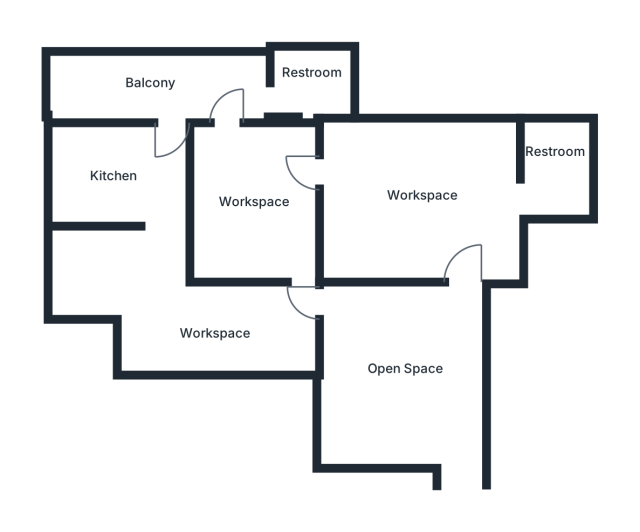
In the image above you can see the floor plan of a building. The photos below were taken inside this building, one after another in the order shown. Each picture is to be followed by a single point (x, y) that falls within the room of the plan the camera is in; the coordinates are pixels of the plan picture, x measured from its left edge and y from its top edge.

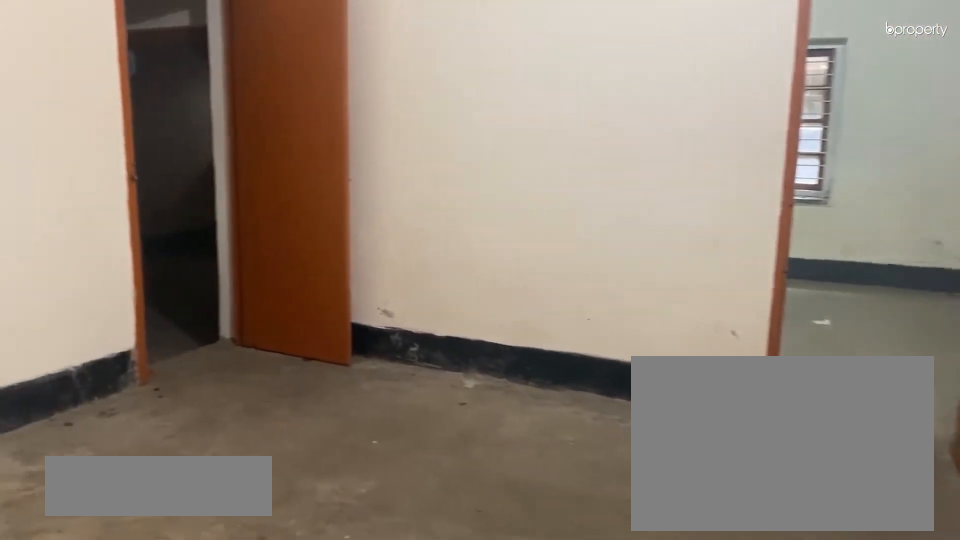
(400, 364)
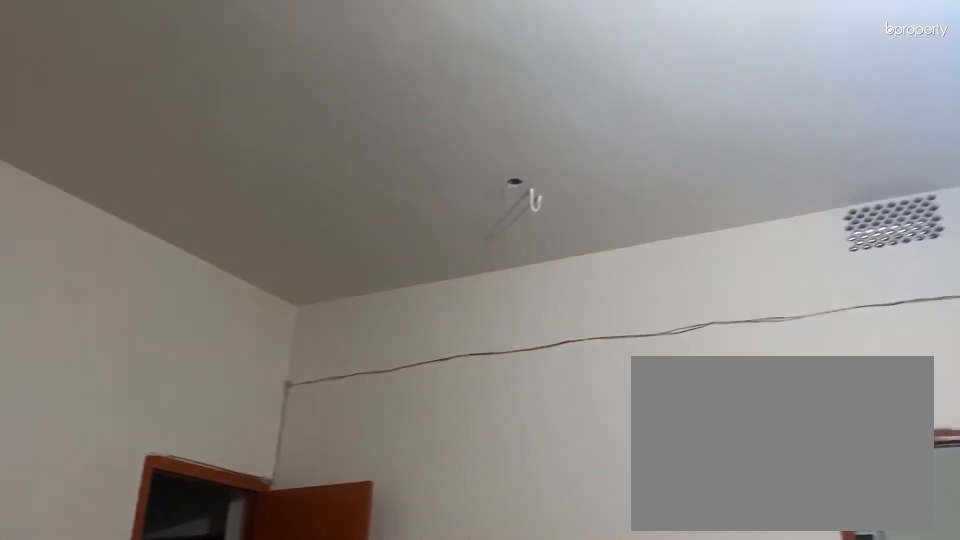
(400, 364)
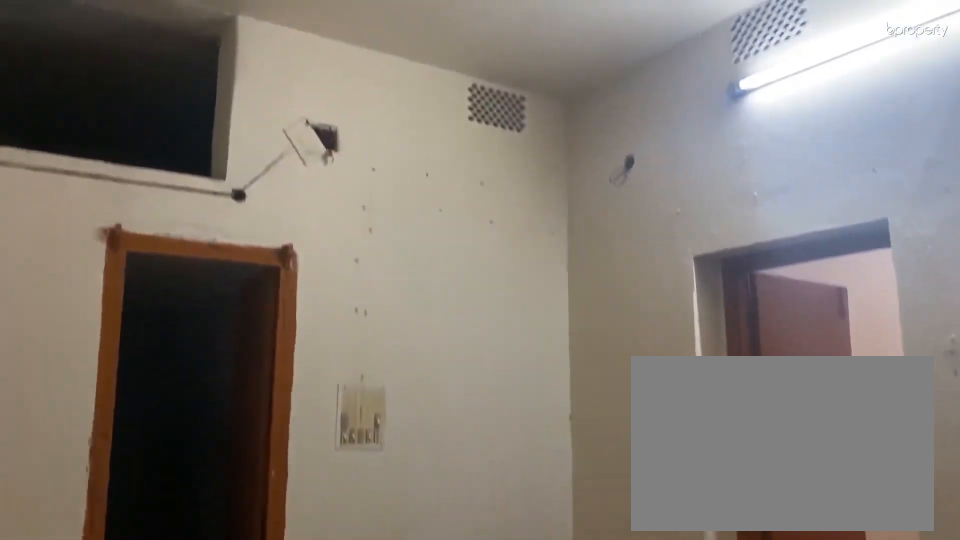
(416, 191)
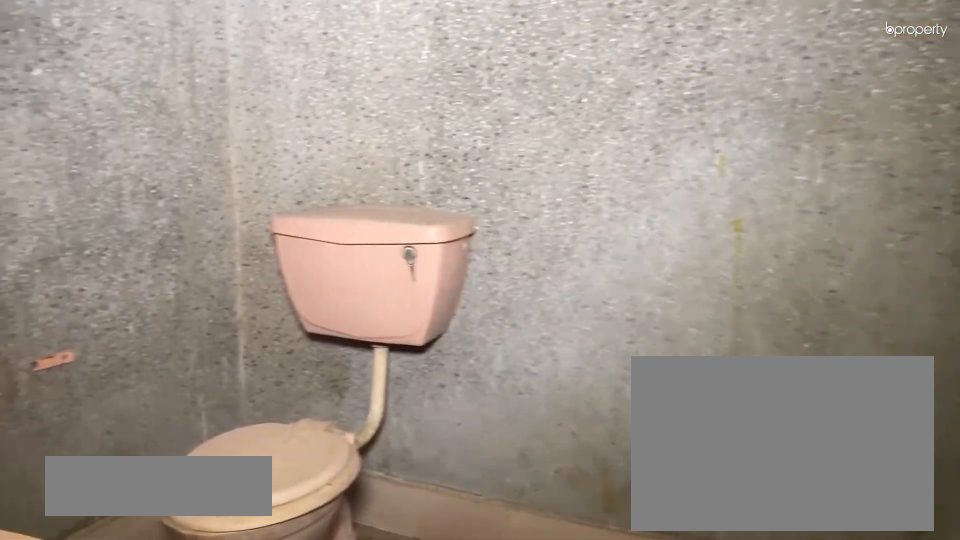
(553, 165)
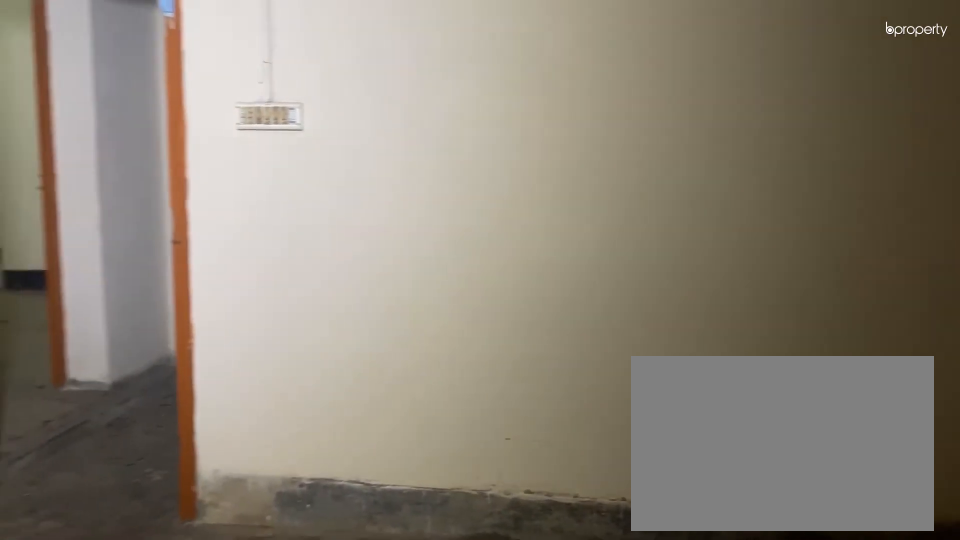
(248, 198)
